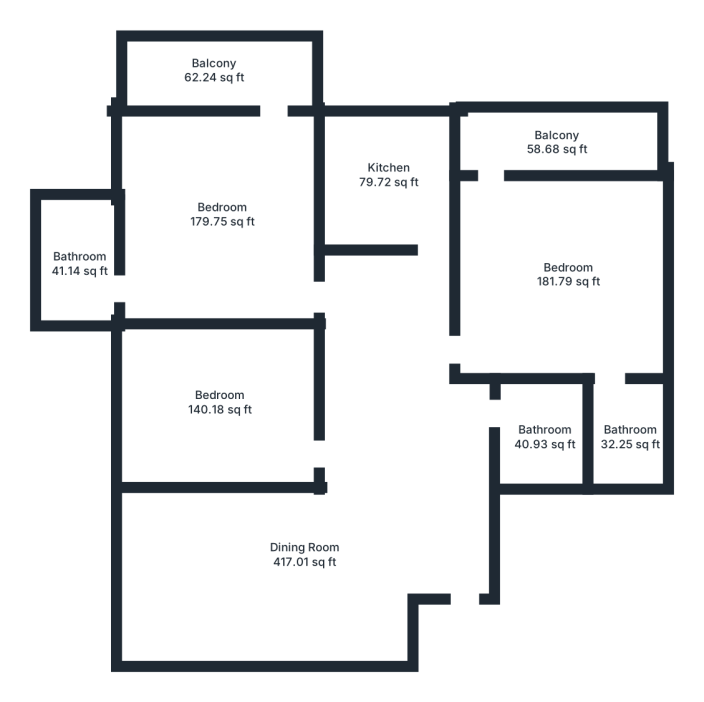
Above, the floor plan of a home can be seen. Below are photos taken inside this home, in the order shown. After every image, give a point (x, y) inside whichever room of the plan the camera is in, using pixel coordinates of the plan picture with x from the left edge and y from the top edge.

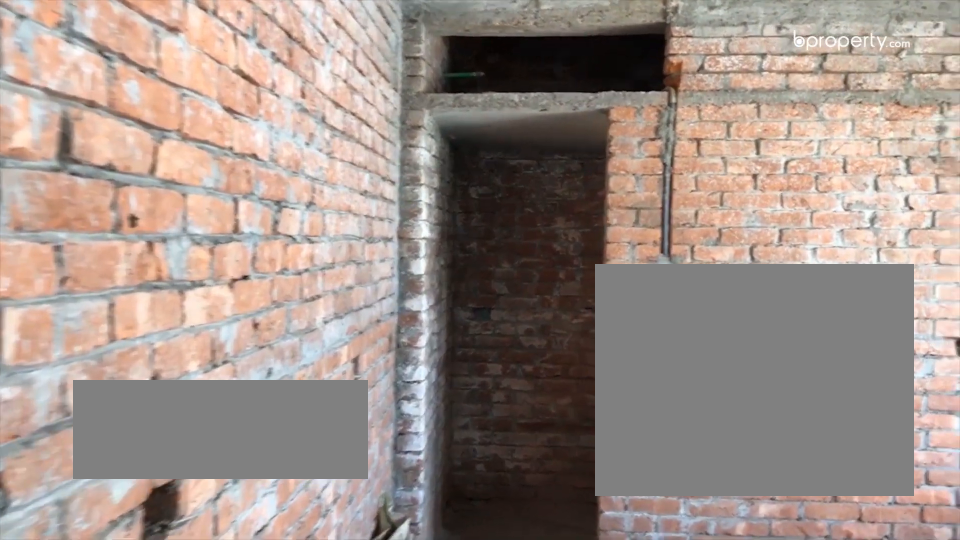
(224, 218)
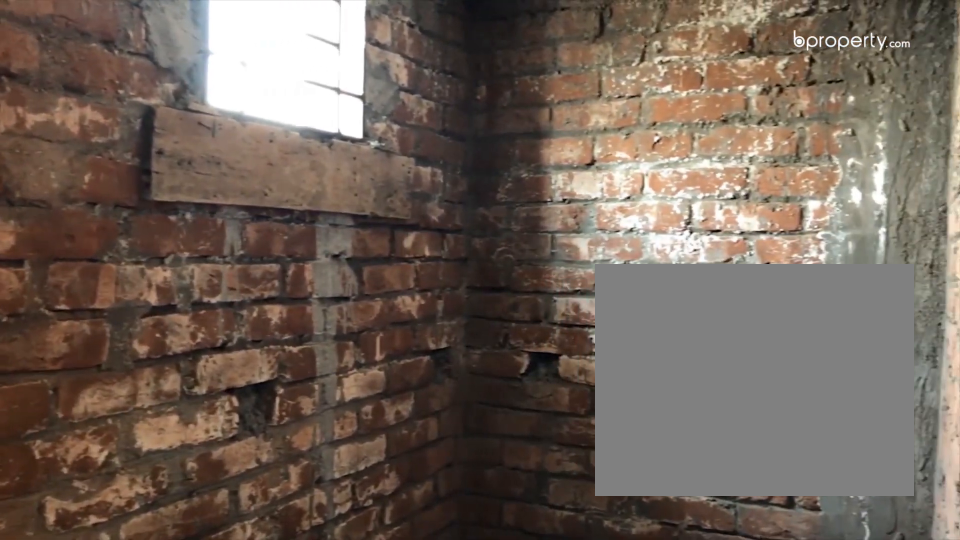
(84, 271)
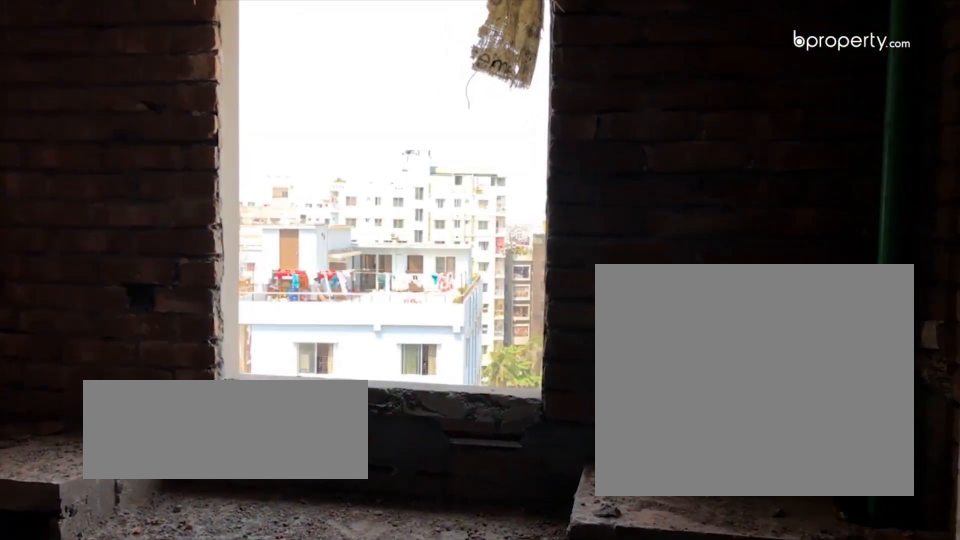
(396, 181)
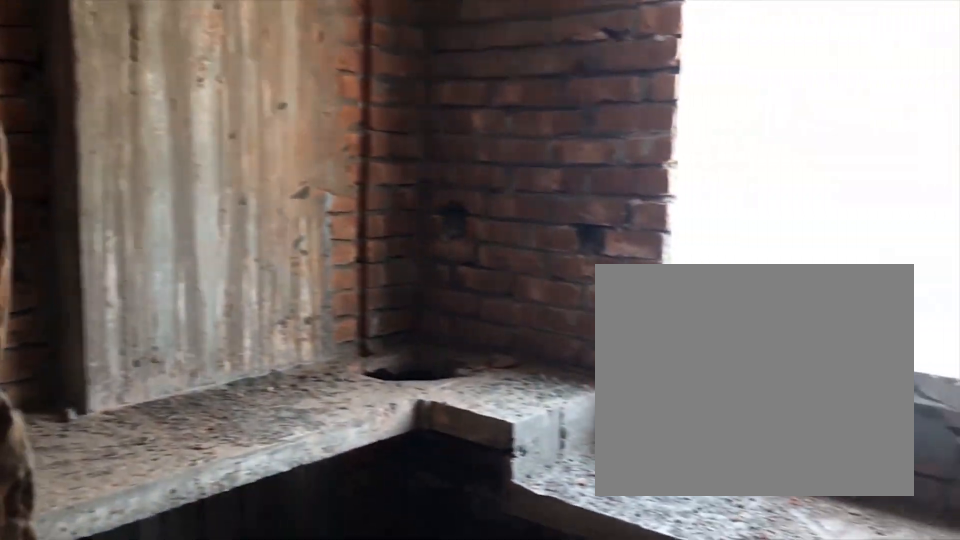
(396, 181)
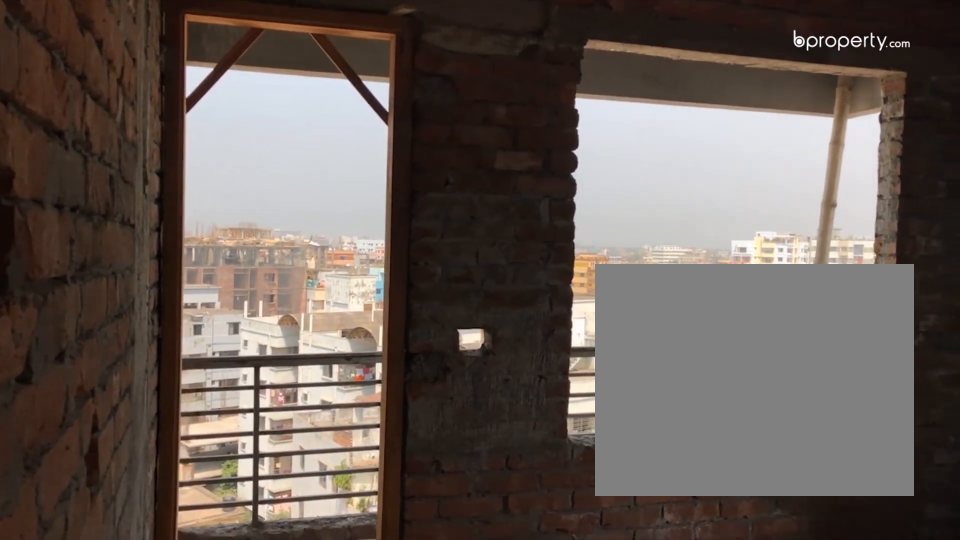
(571, 281)
